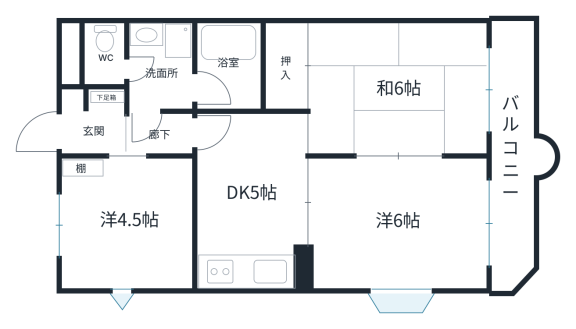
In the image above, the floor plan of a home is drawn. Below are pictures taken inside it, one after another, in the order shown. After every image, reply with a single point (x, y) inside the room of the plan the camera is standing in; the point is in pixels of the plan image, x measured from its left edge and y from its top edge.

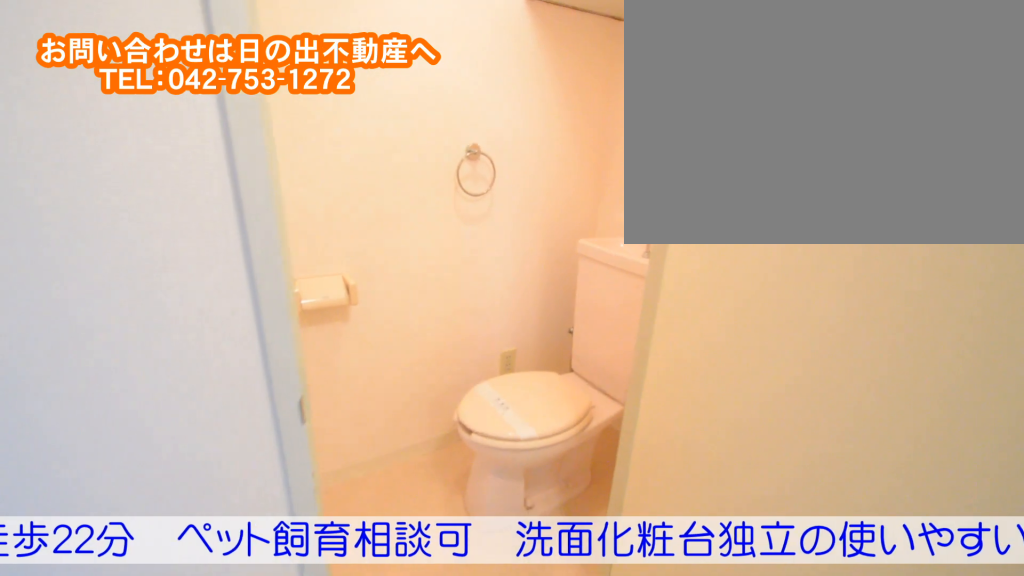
(104, 55)
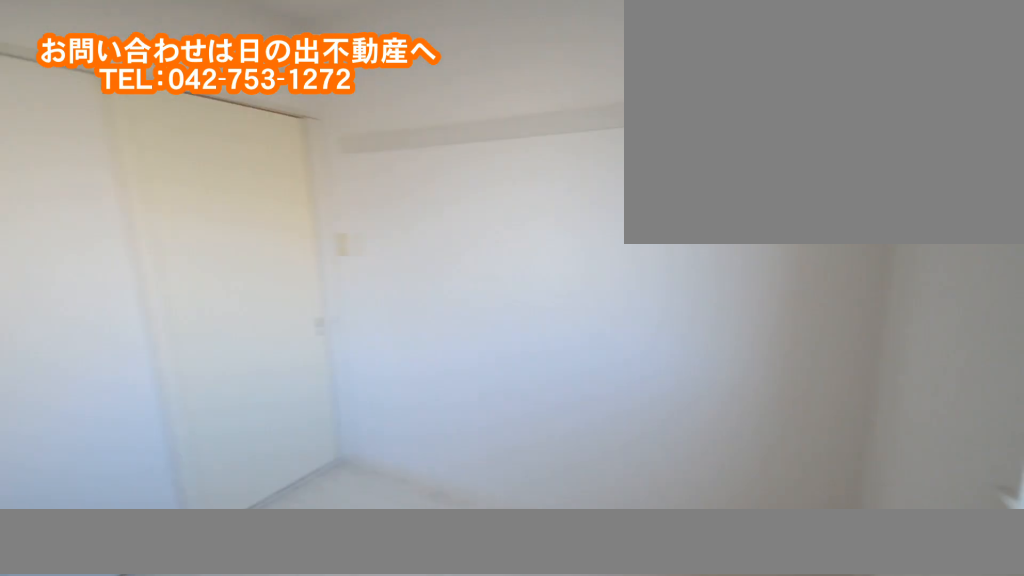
(128, 248)
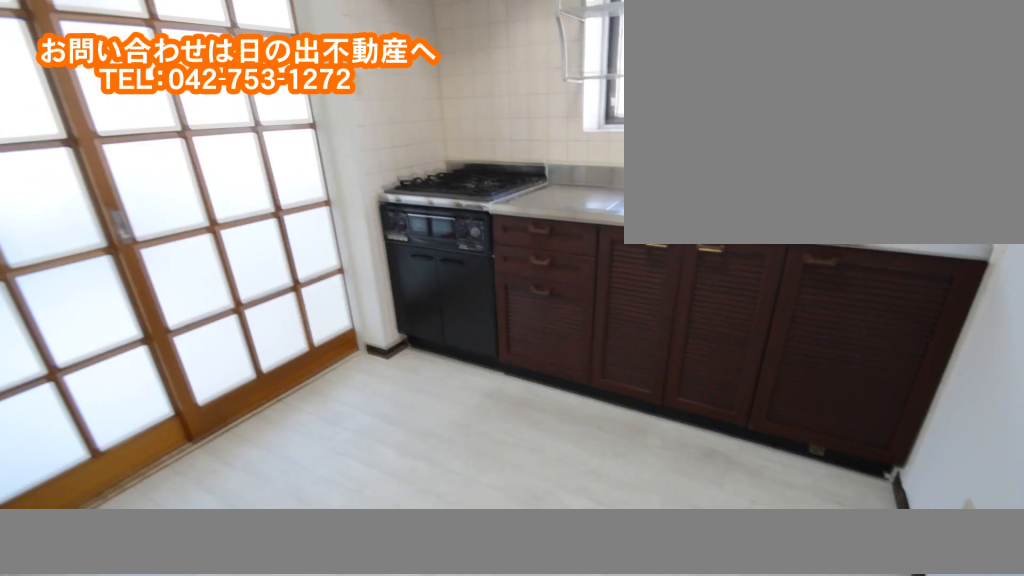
(258, 218)
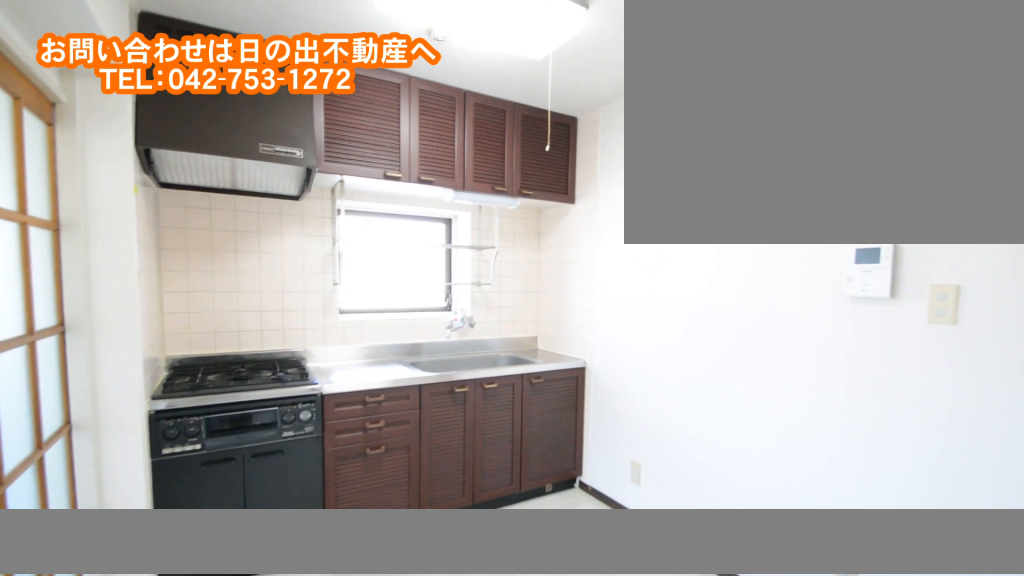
(258, 218)
